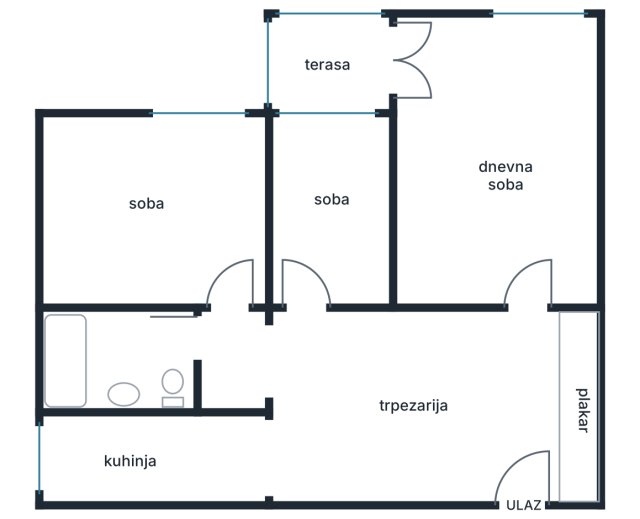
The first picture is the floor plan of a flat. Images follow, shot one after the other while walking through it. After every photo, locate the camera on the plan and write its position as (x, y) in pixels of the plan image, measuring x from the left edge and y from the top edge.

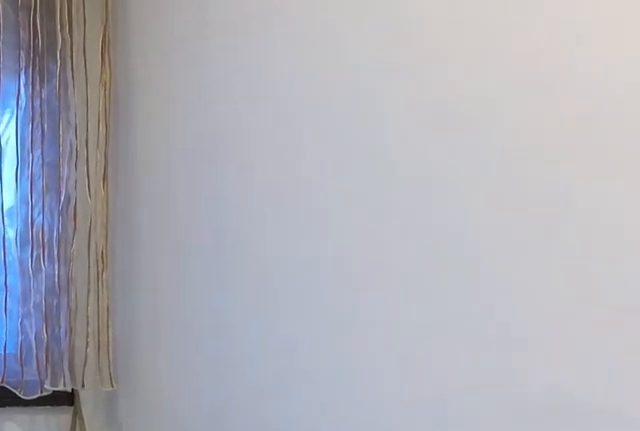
(323, 200)
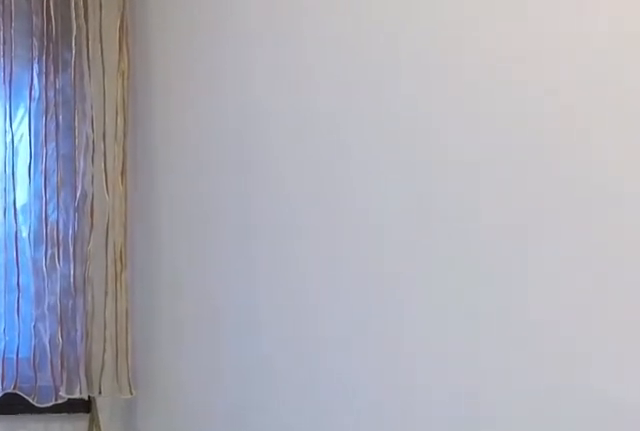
(325, 194)
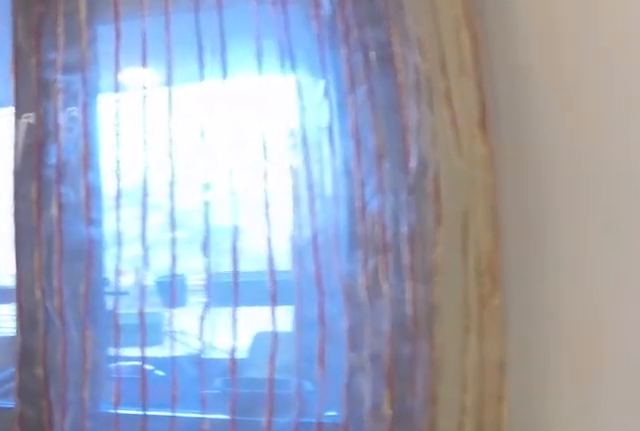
(331, 172)
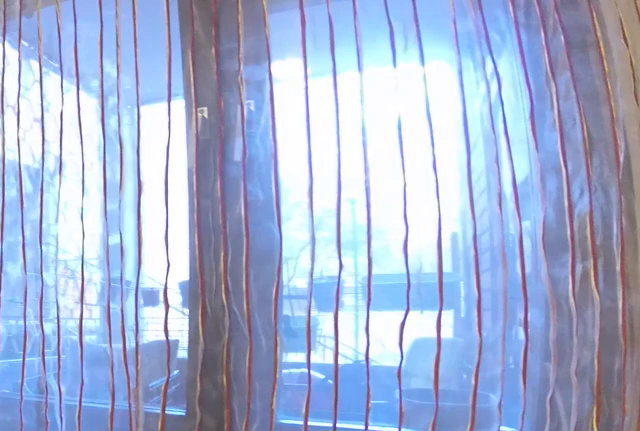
(335, 172)
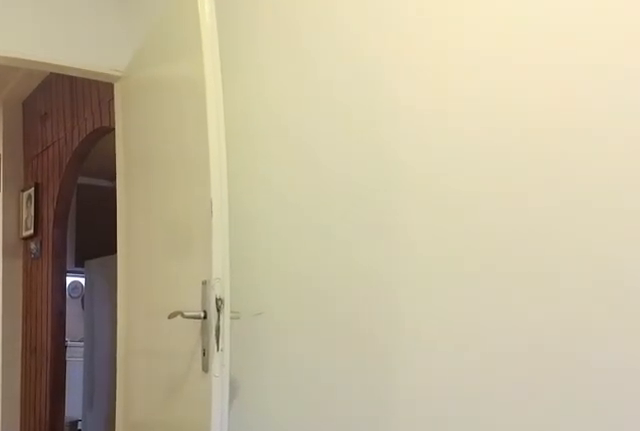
(331, 154)
